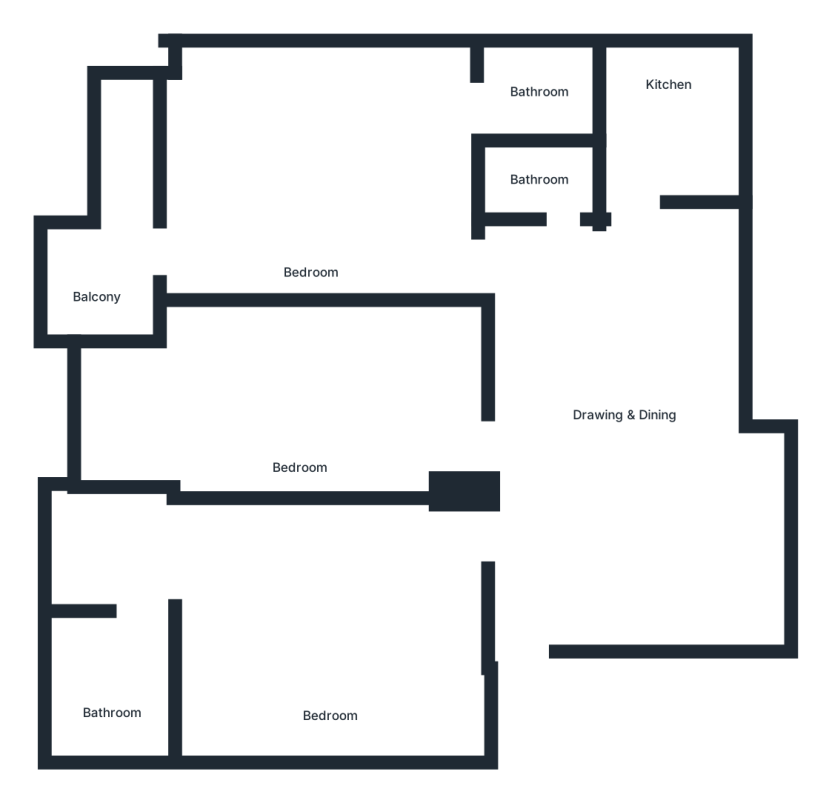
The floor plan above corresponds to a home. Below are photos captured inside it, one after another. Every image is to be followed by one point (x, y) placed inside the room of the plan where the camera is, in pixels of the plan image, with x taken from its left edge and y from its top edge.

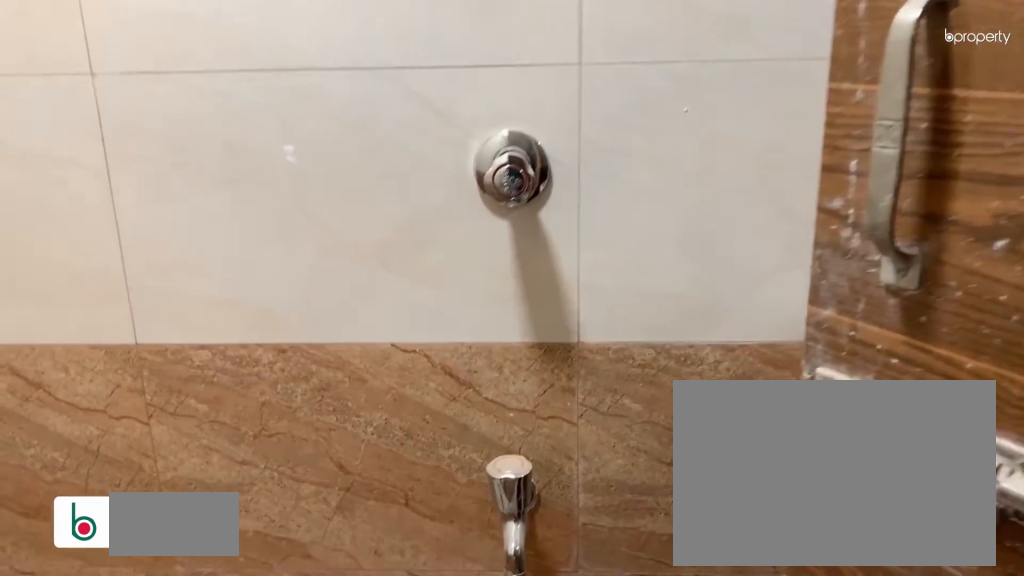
(538, 179)
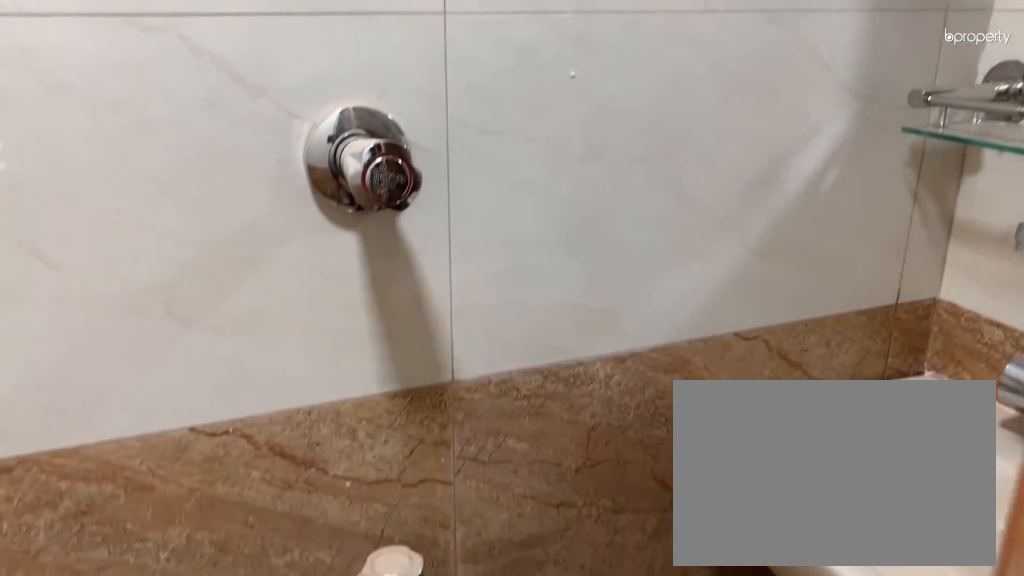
(538, 179)
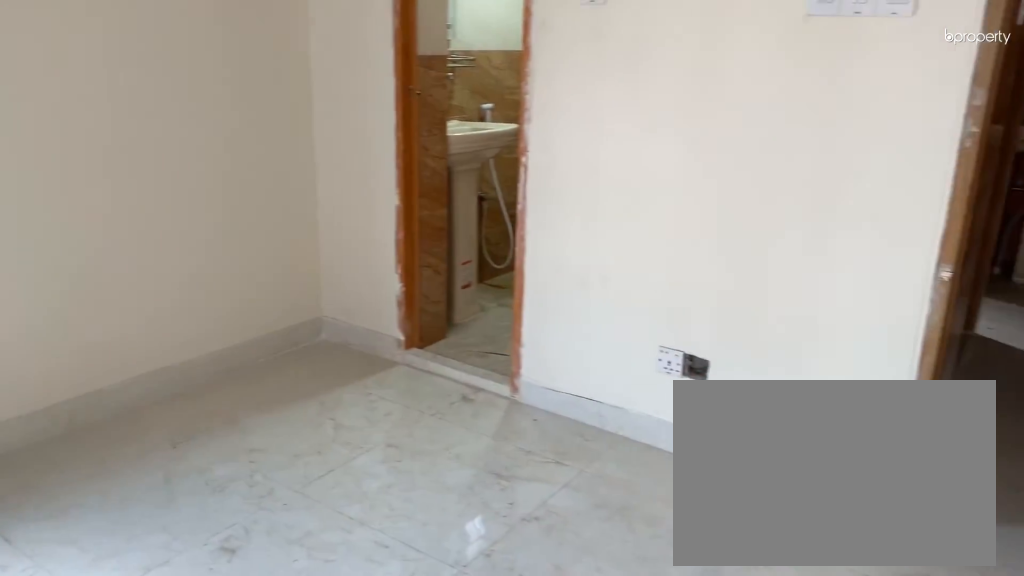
(311, 187)
